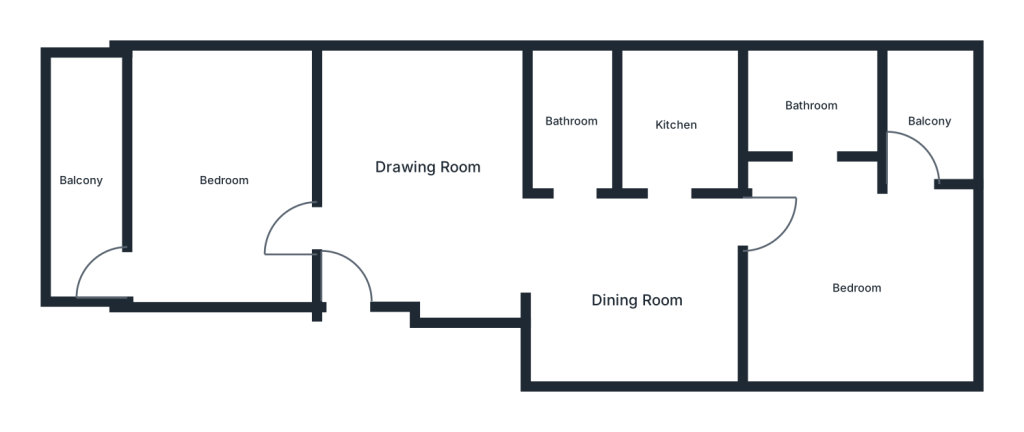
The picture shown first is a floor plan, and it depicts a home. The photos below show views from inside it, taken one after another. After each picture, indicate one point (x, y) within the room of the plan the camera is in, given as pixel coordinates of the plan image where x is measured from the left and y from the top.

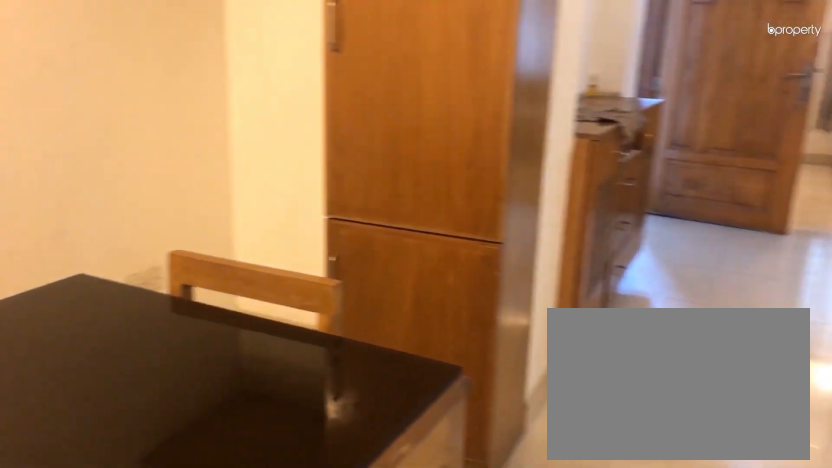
(632, 298)
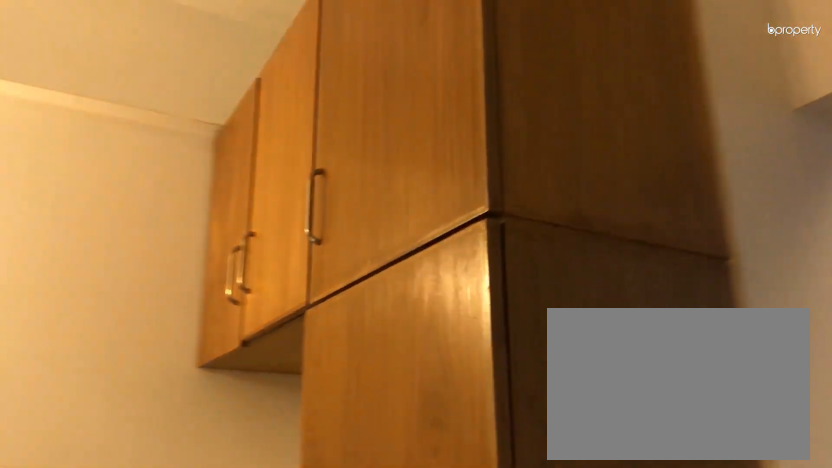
(632, 298)
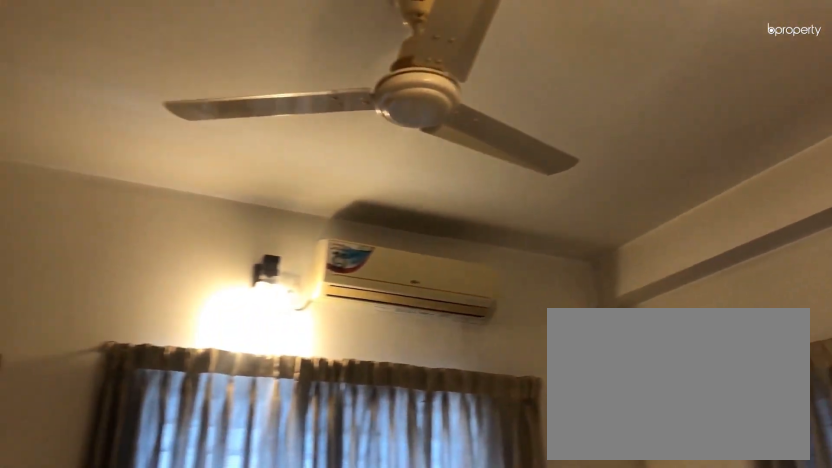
(221, 177)
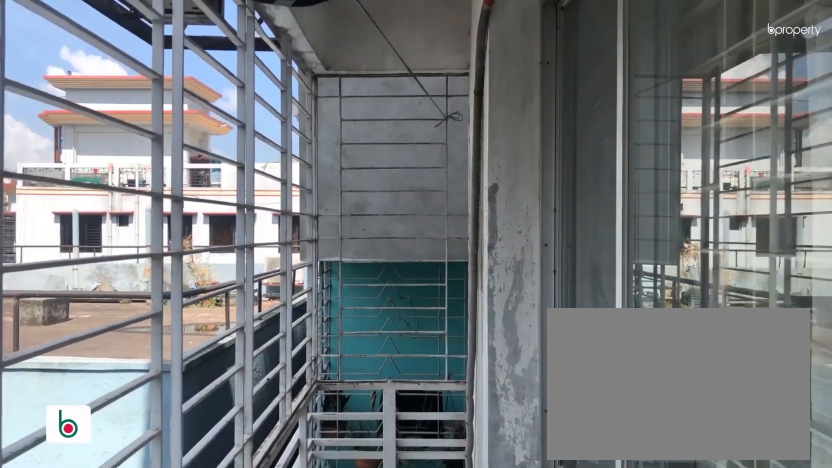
(80, 178)
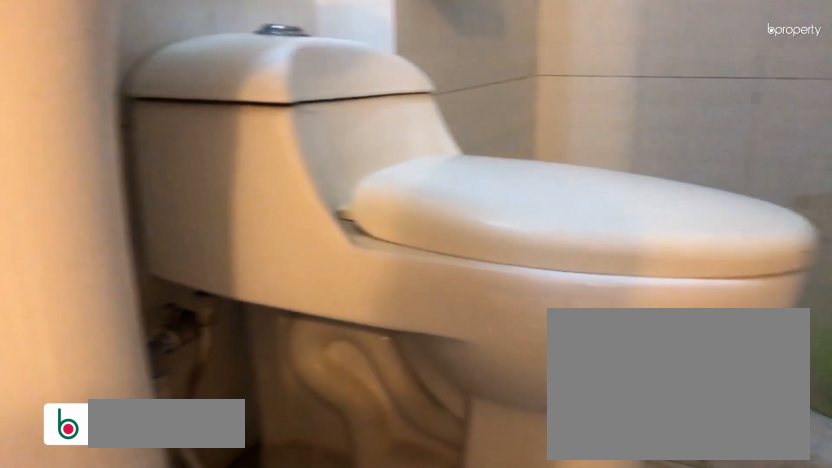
(572, 120)
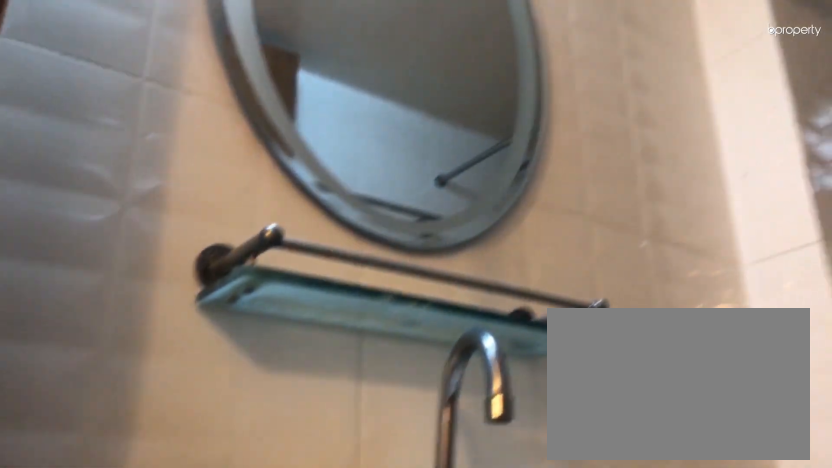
(572, 120)
